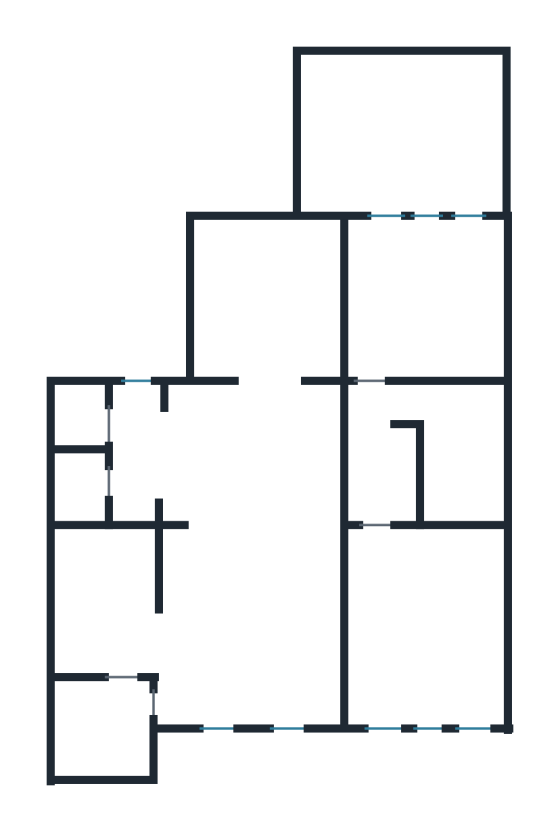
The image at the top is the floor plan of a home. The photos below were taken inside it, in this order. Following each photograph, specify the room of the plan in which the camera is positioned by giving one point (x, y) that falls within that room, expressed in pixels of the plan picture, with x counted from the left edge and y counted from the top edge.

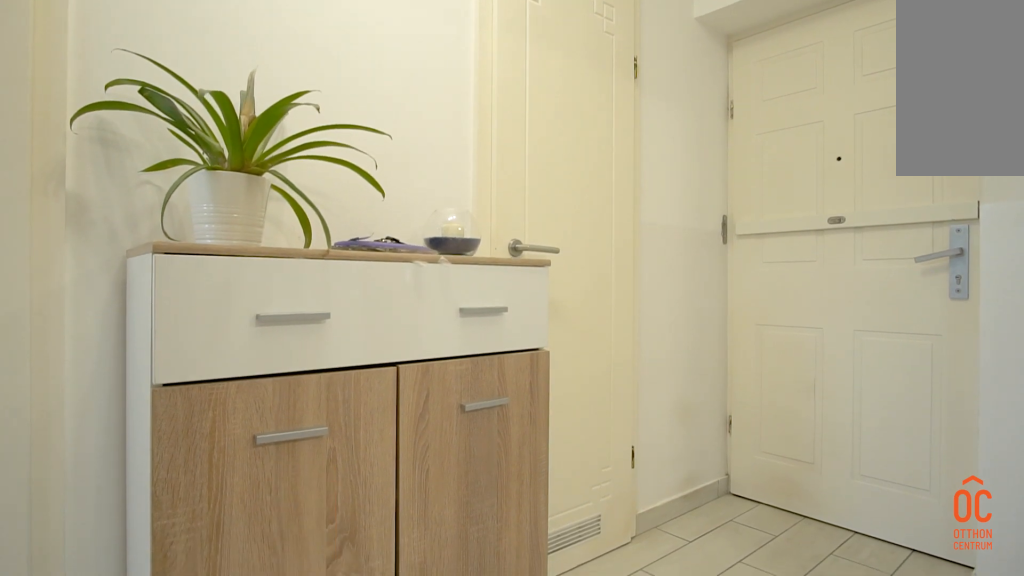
(139, 454)
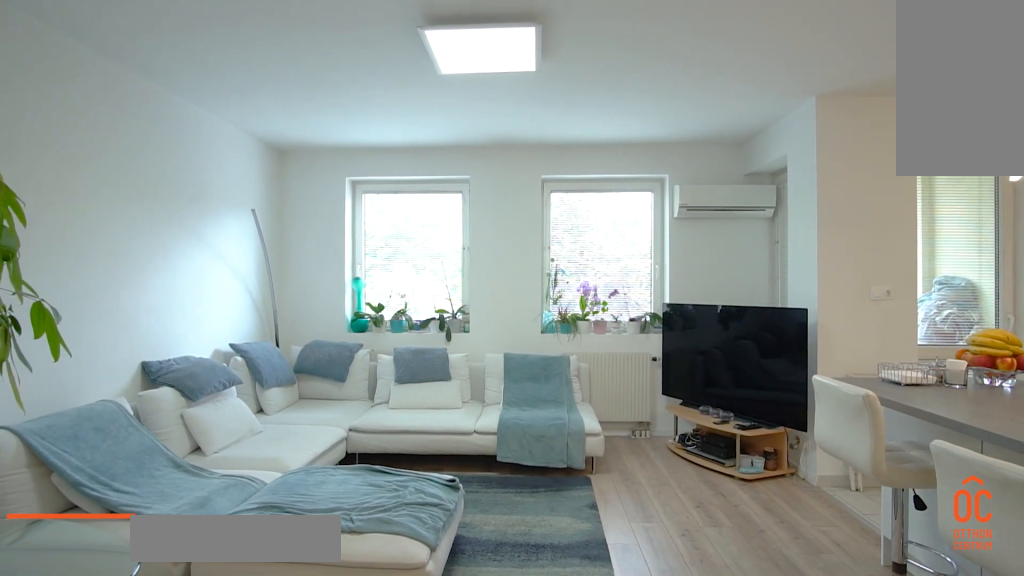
(275, 559)
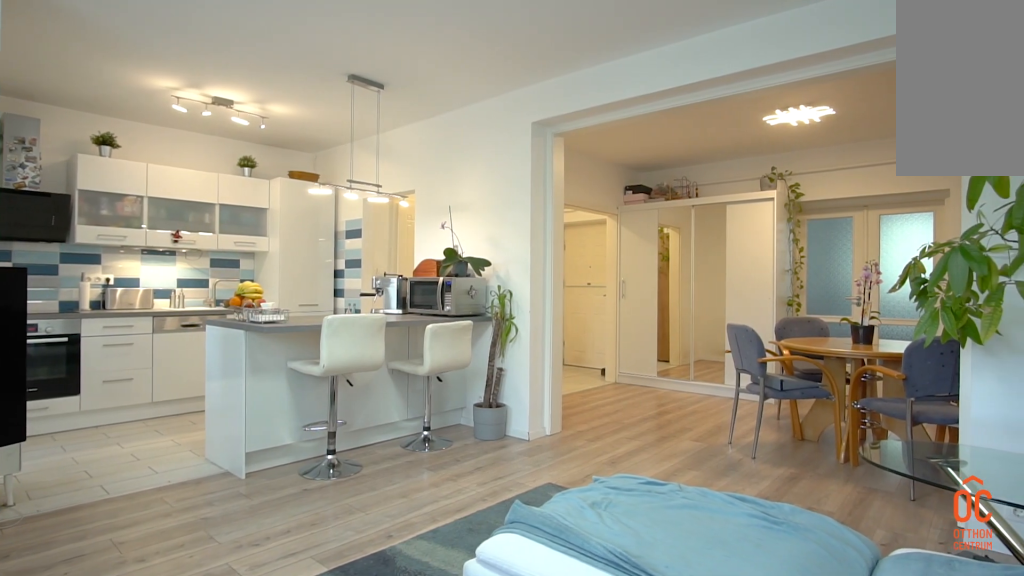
(274, 558)
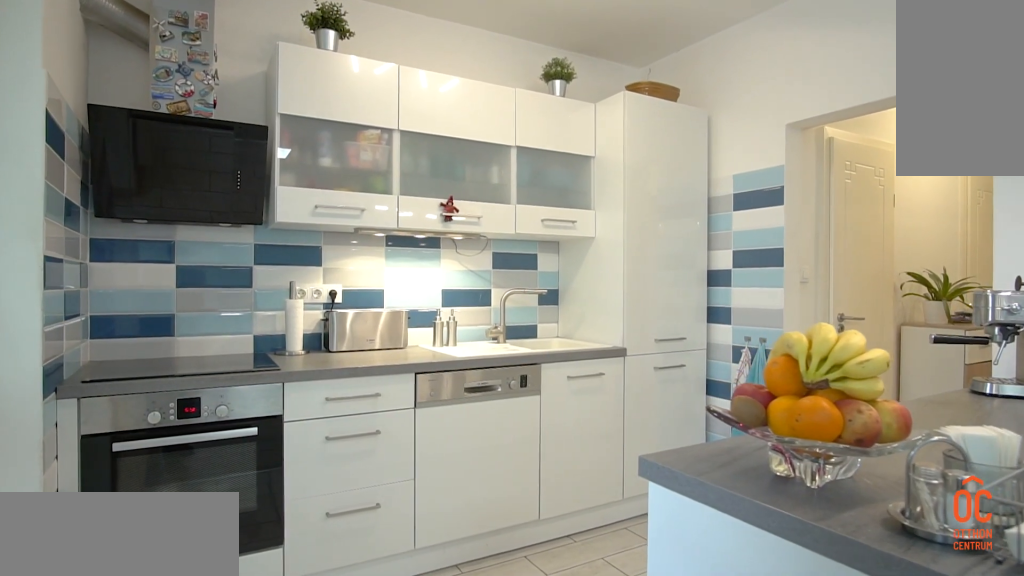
(107, 605)
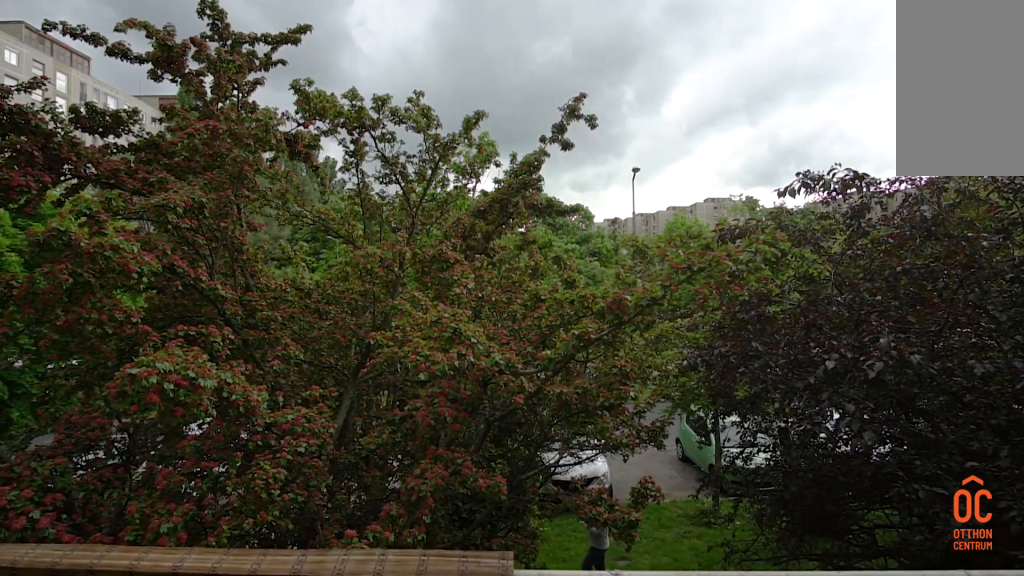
(112, 755)
